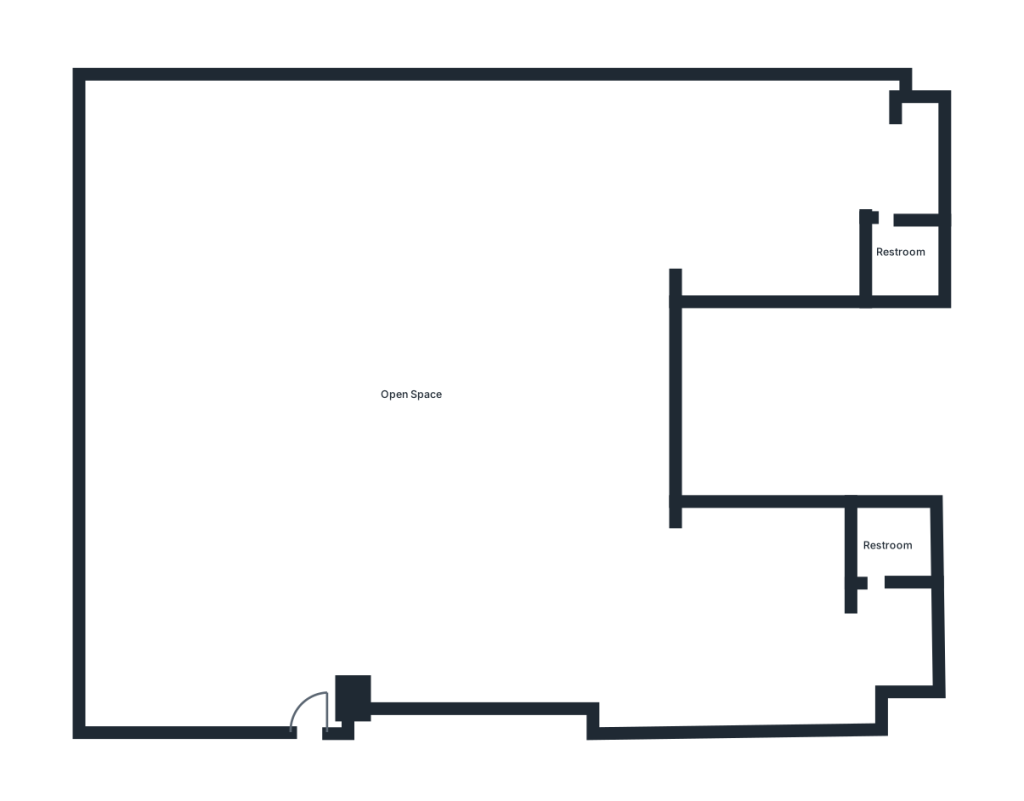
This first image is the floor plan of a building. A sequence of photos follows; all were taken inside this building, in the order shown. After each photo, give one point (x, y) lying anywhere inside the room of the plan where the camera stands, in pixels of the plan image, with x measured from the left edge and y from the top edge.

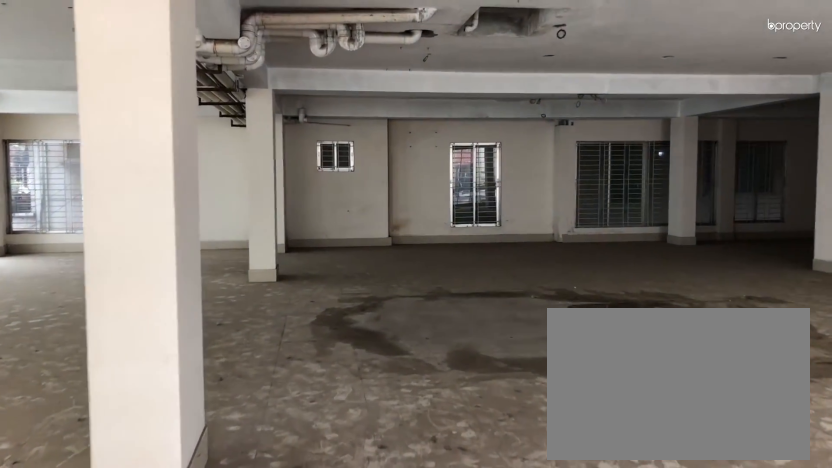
(315, 649)
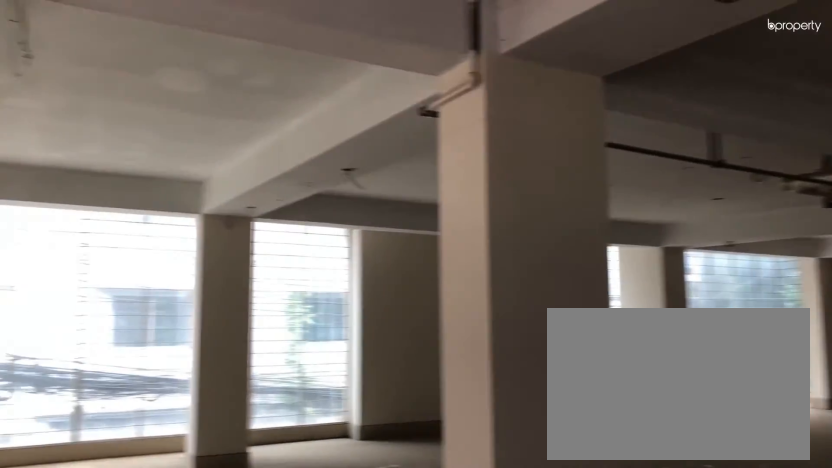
(415, 395)
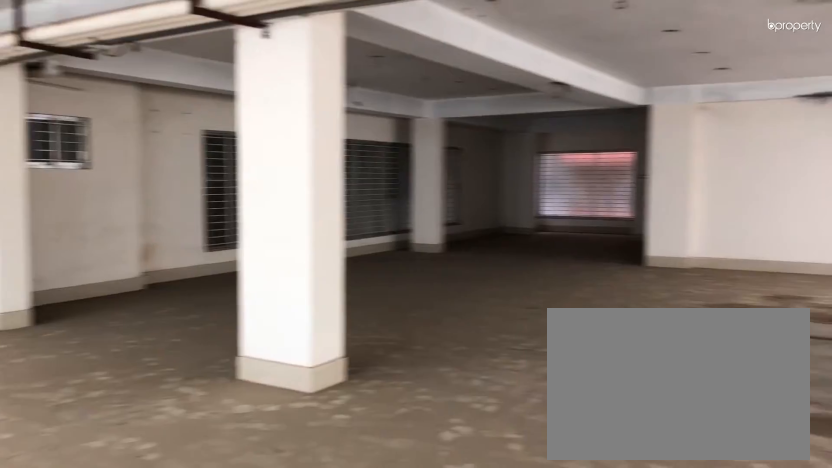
(415, 395)
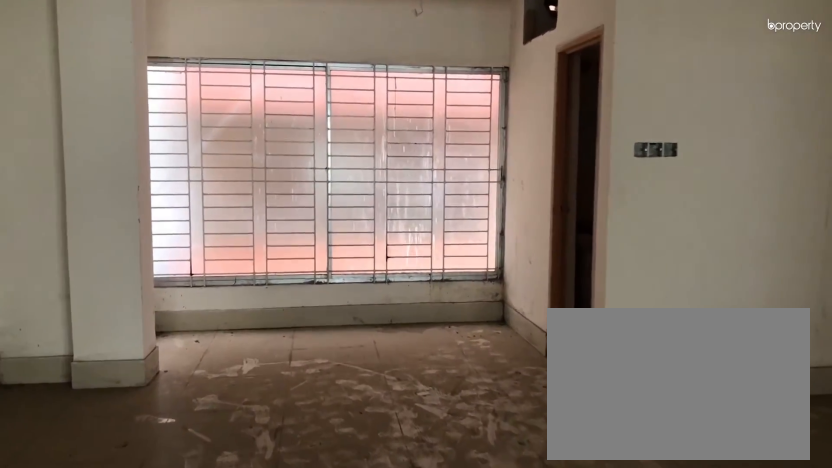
(709, 181)
